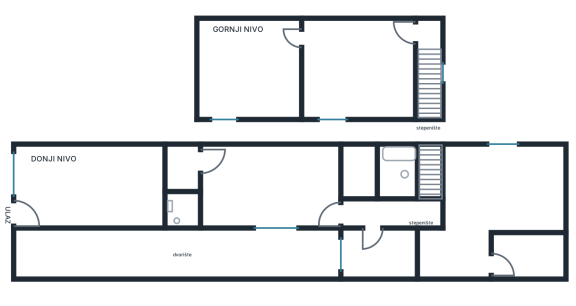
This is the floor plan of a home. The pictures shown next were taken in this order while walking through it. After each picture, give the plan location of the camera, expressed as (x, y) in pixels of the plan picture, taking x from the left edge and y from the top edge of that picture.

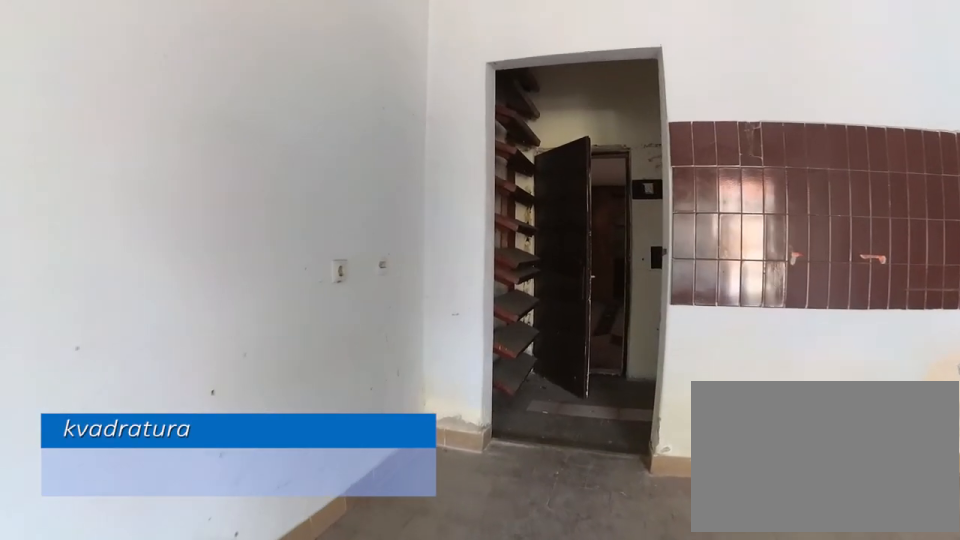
(114, 177)
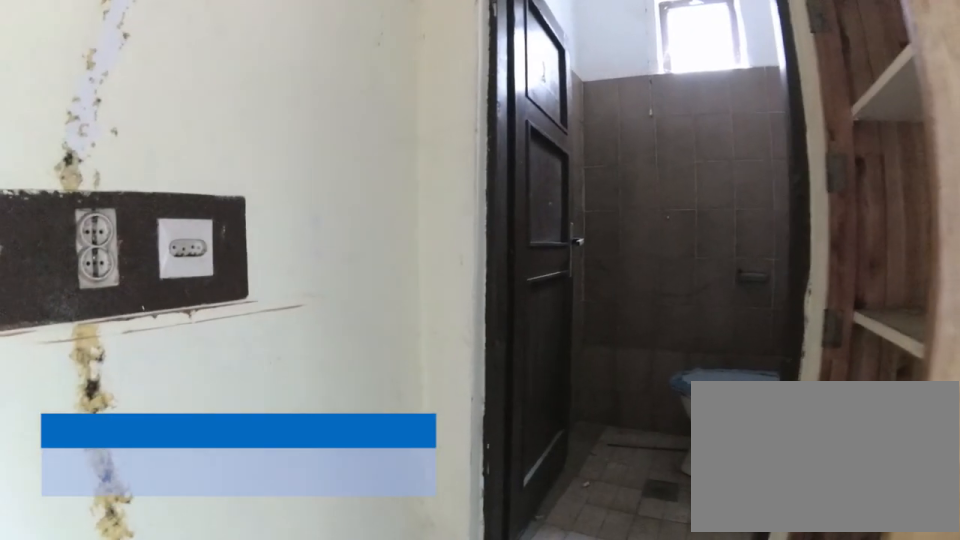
(183, 160)
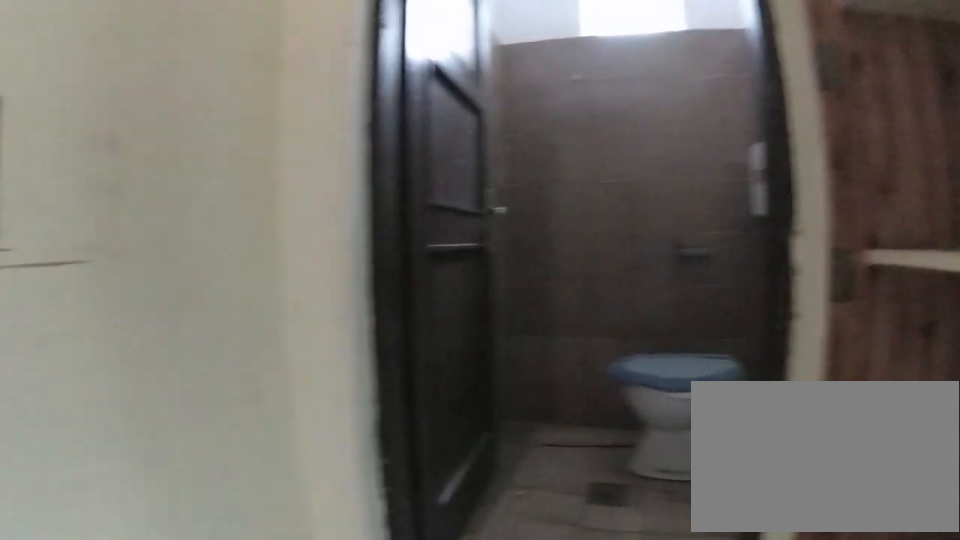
(183, 147)
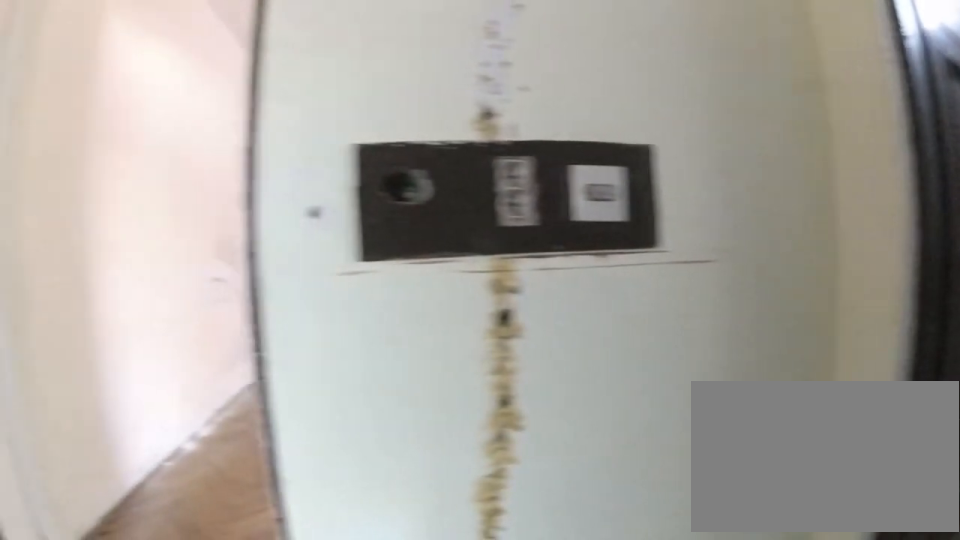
(174, 148)
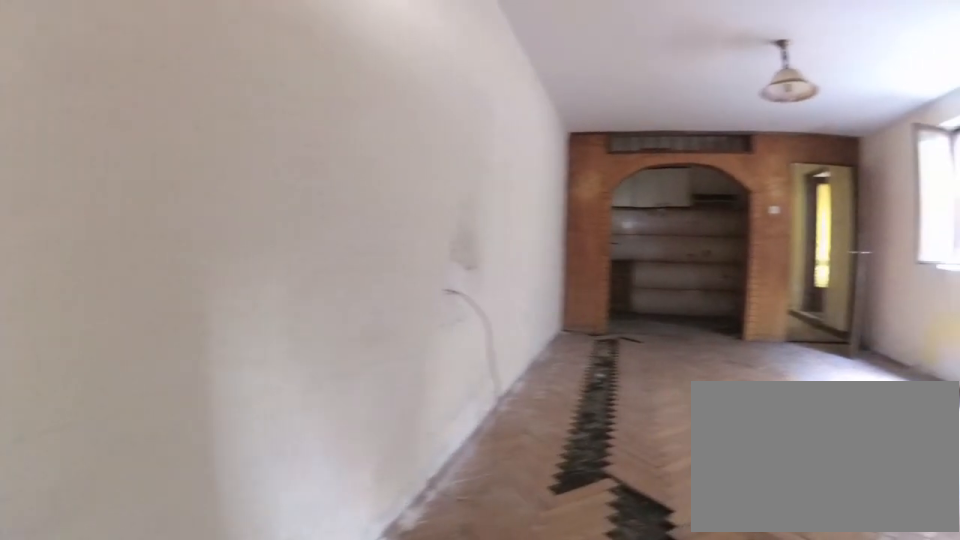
(178, 164)
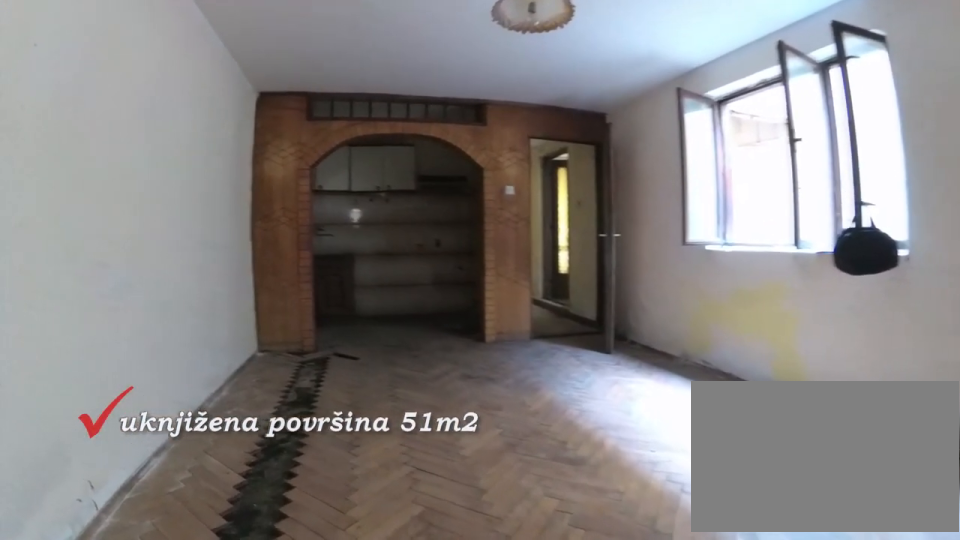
(211, 162)
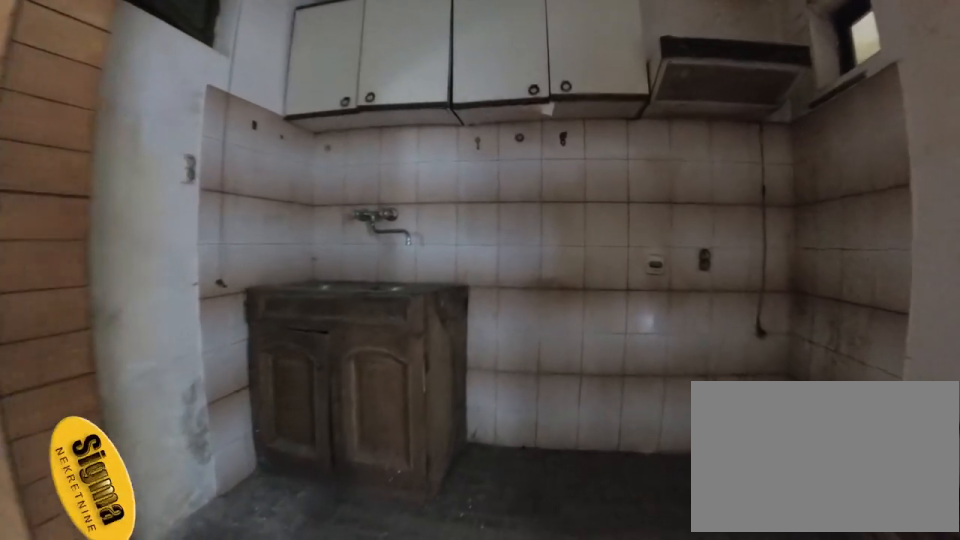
(309, 162)
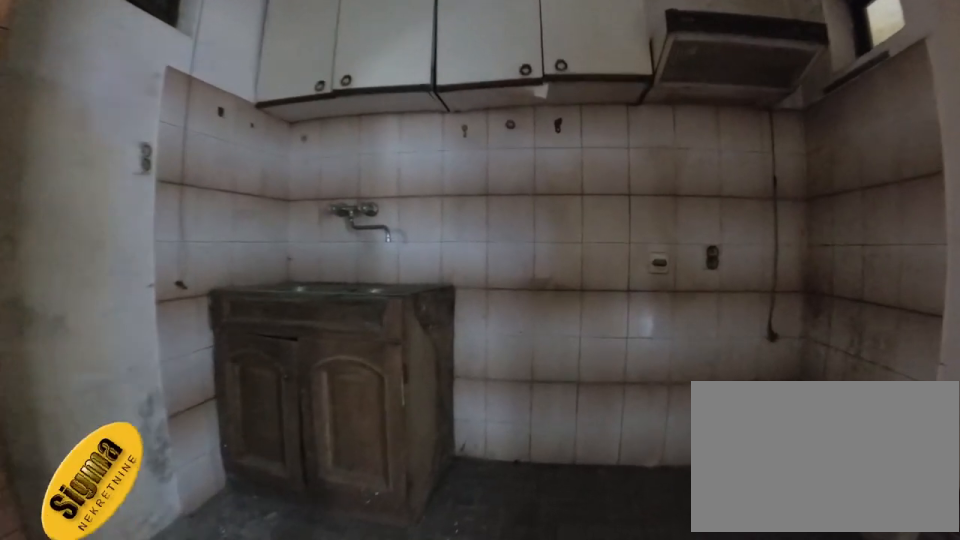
(315, 162)
